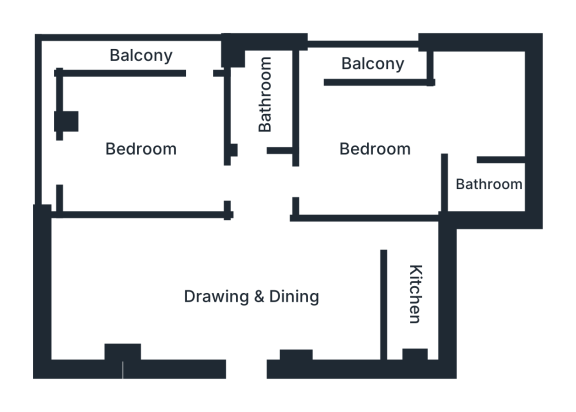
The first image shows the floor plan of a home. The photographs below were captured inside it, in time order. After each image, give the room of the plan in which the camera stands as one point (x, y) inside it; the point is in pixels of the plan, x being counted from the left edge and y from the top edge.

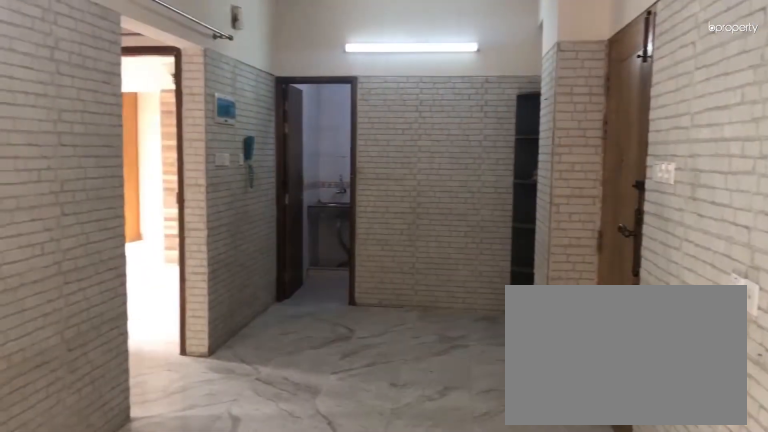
(252, 298)
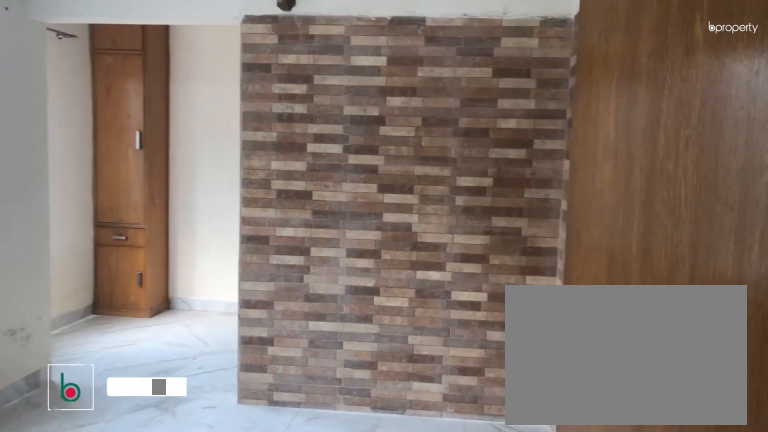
(373, 147)
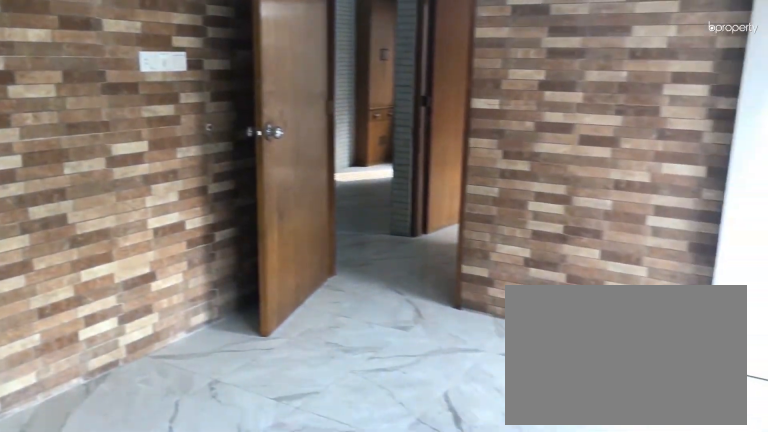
(373, 147)
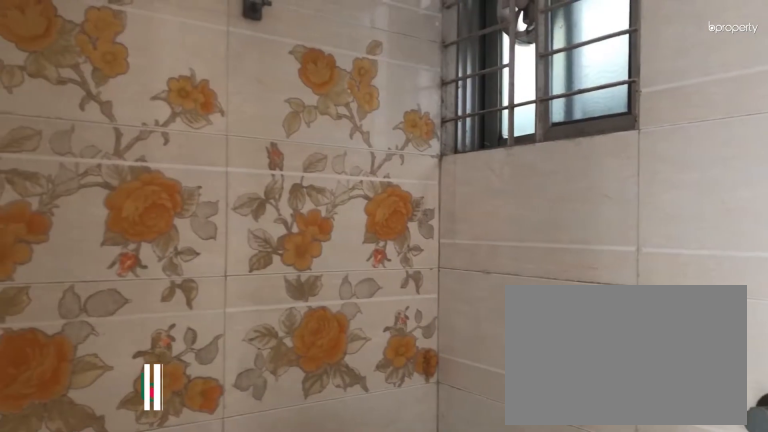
(489, 181)
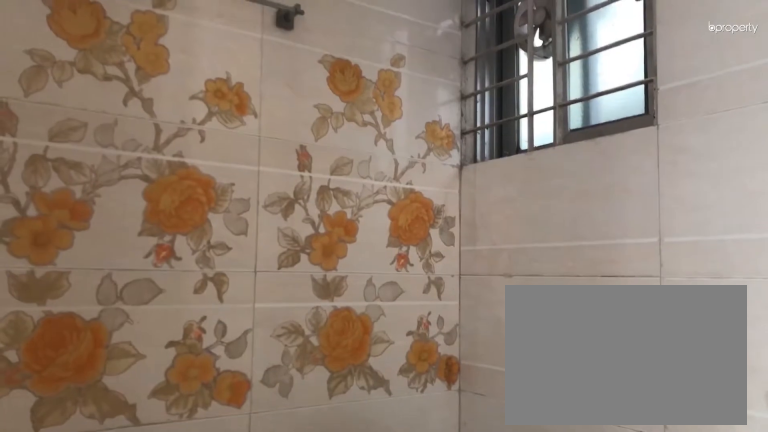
(489, 181)
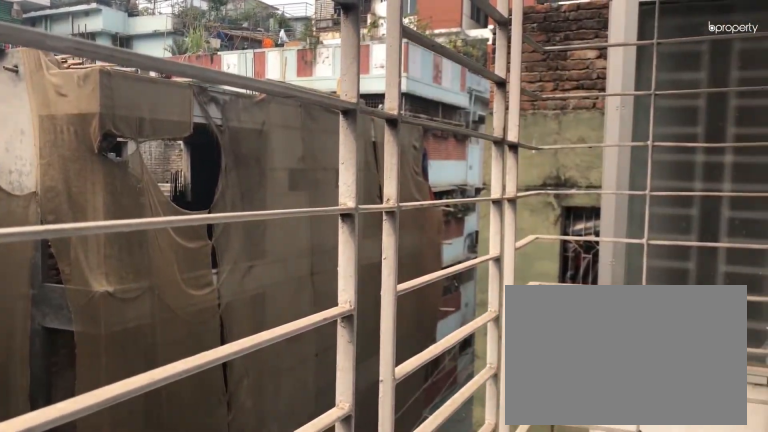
(371, 62)
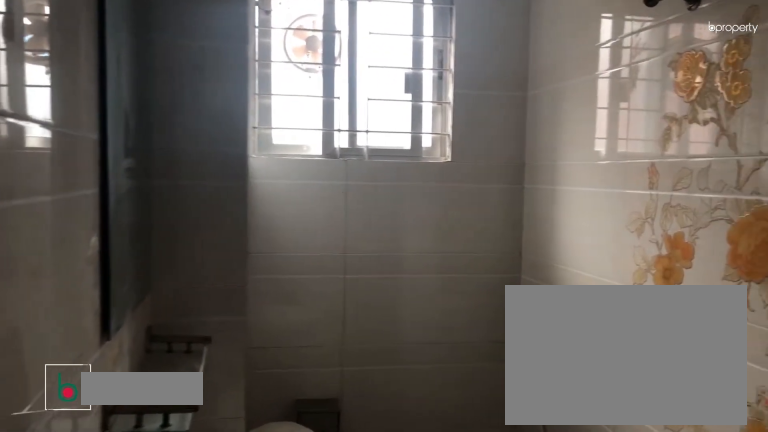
(492, 183)
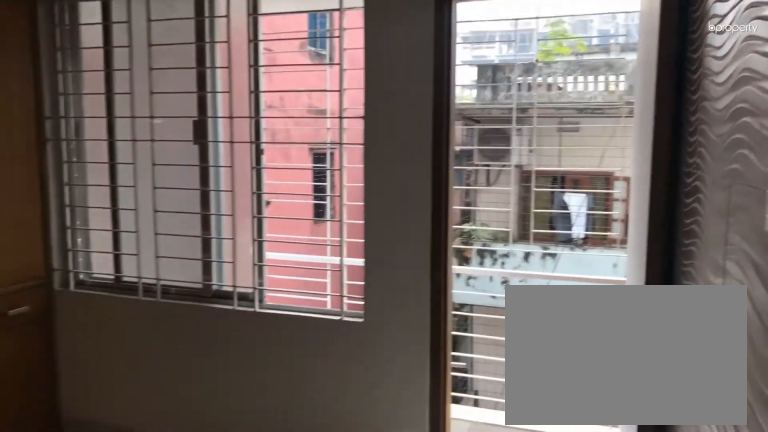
(140, 150)
